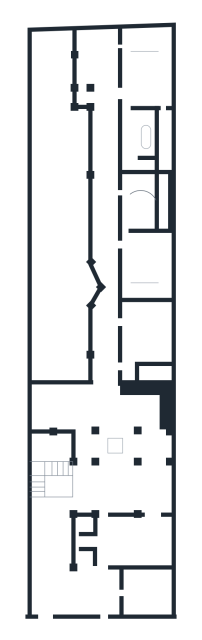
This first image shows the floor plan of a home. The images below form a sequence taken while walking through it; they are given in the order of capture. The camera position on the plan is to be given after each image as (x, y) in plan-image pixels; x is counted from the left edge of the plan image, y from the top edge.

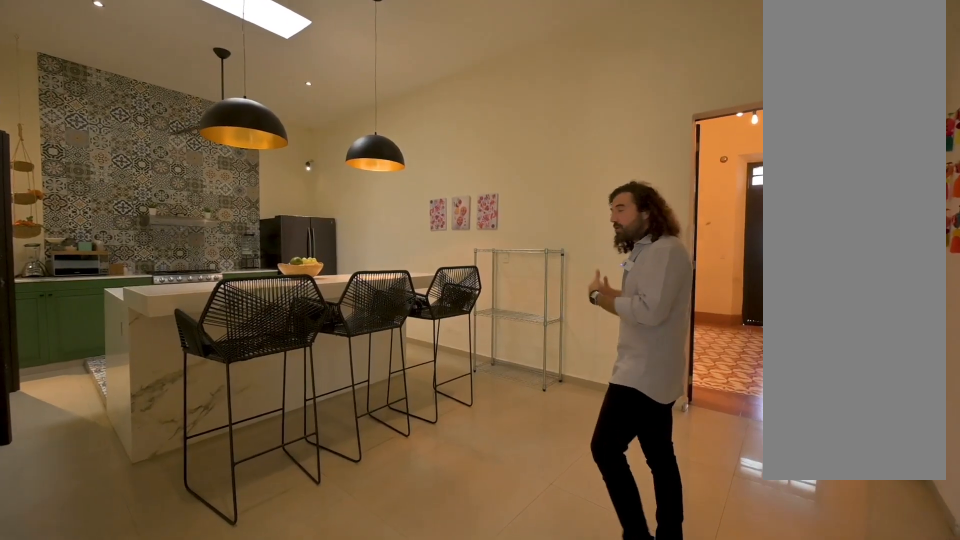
(103, 541)
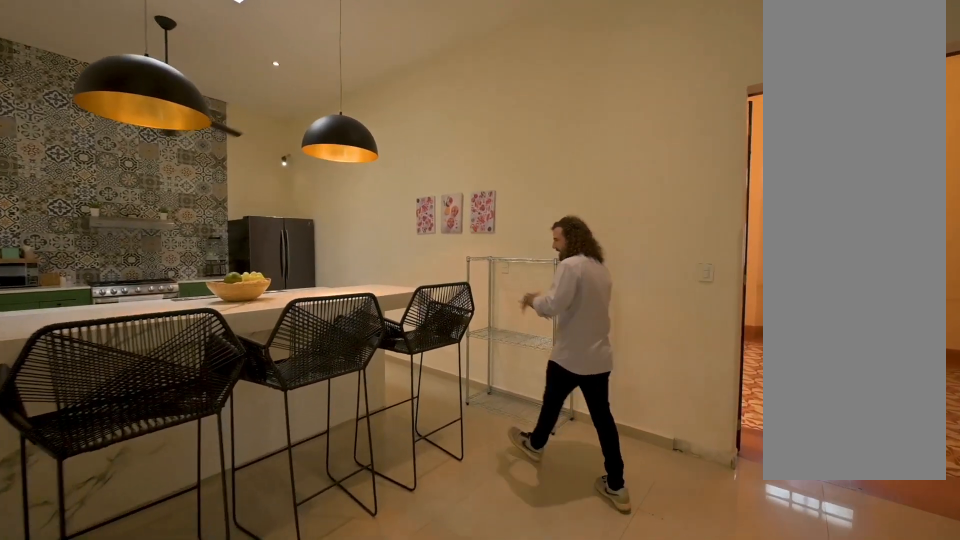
(121, 549)
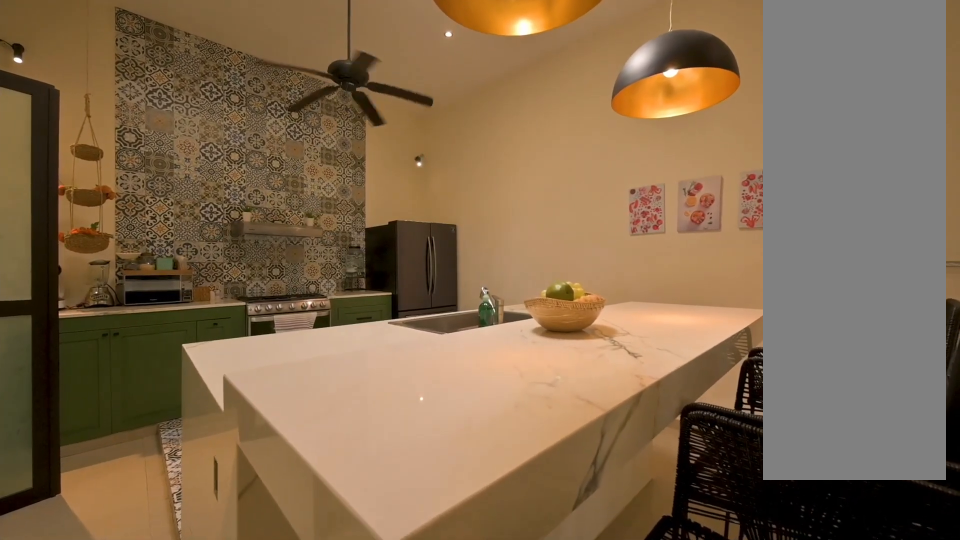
(141, 558)
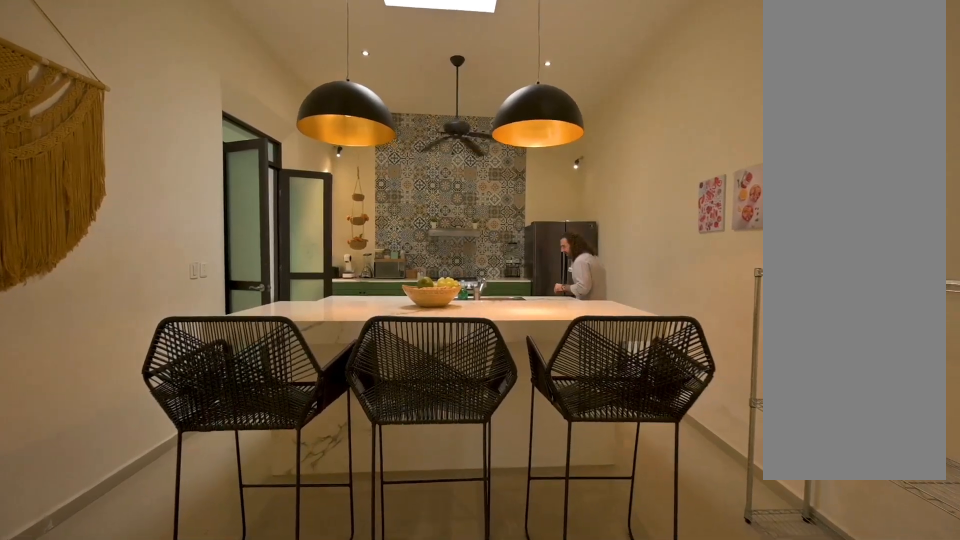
(147, 548)
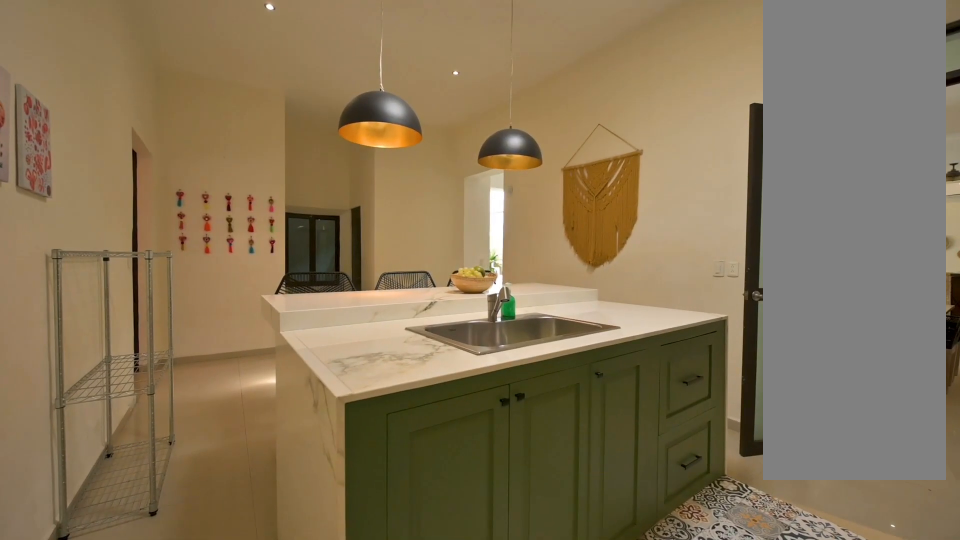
(154, 539)
